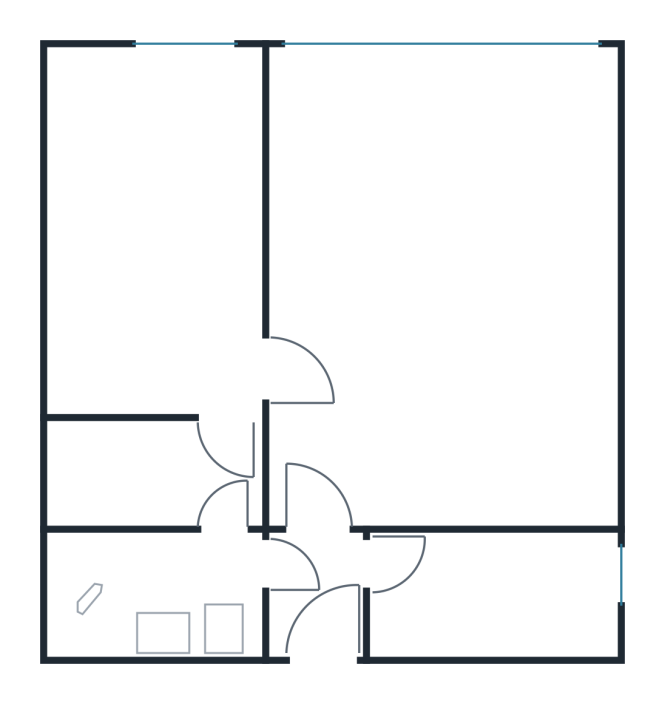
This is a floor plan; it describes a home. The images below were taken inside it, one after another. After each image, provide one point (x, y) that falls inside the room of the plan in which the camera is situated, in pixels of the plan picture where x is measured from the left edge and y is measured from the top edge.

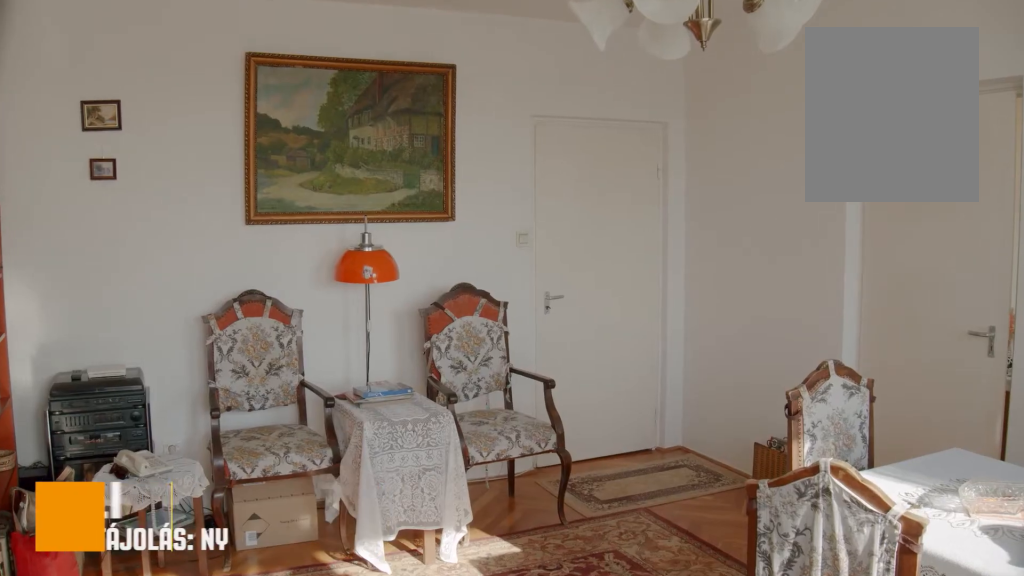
(421, 301)
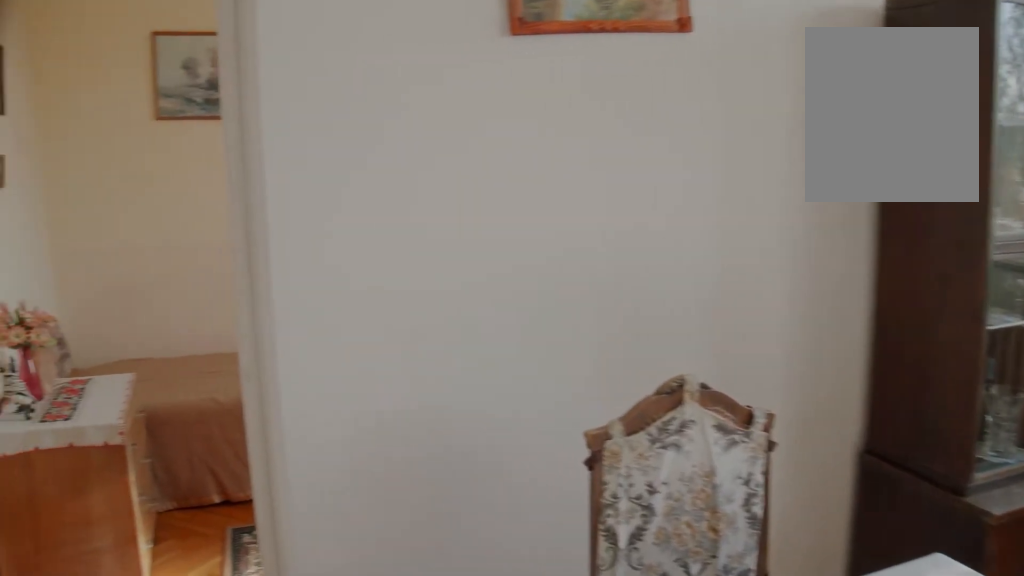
(421, 301)
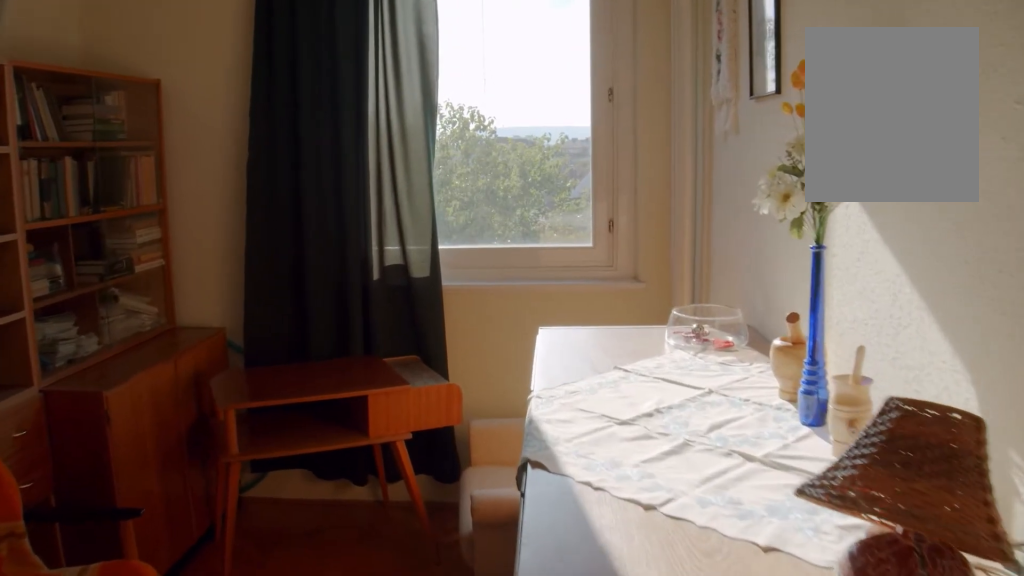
(187, 334)
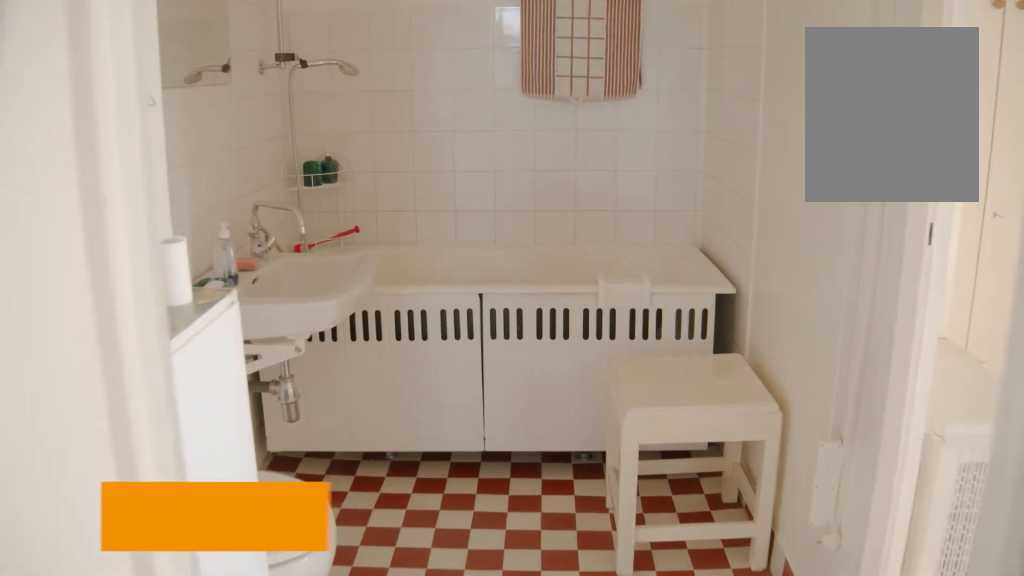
(147, 591)
